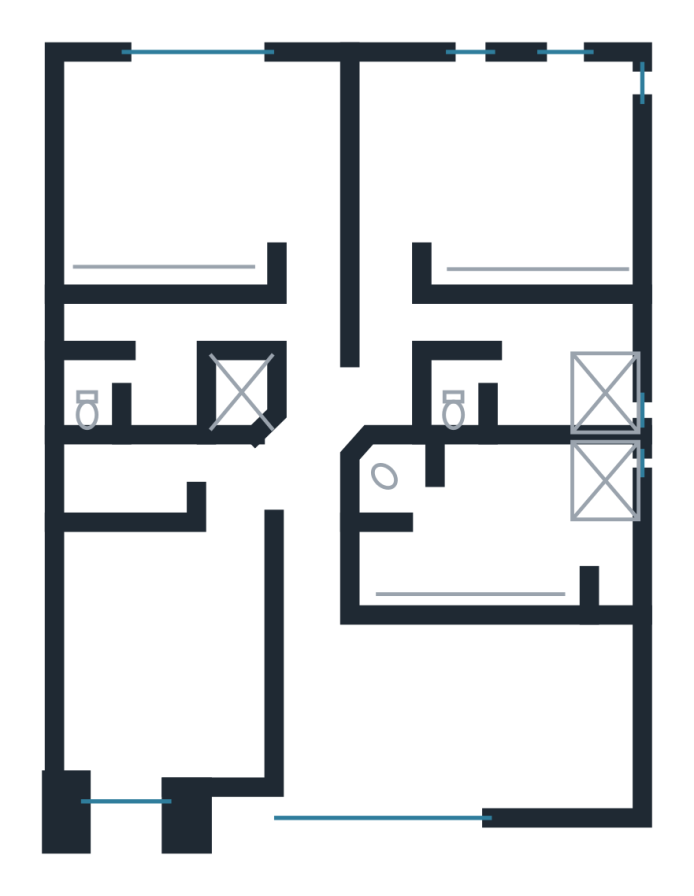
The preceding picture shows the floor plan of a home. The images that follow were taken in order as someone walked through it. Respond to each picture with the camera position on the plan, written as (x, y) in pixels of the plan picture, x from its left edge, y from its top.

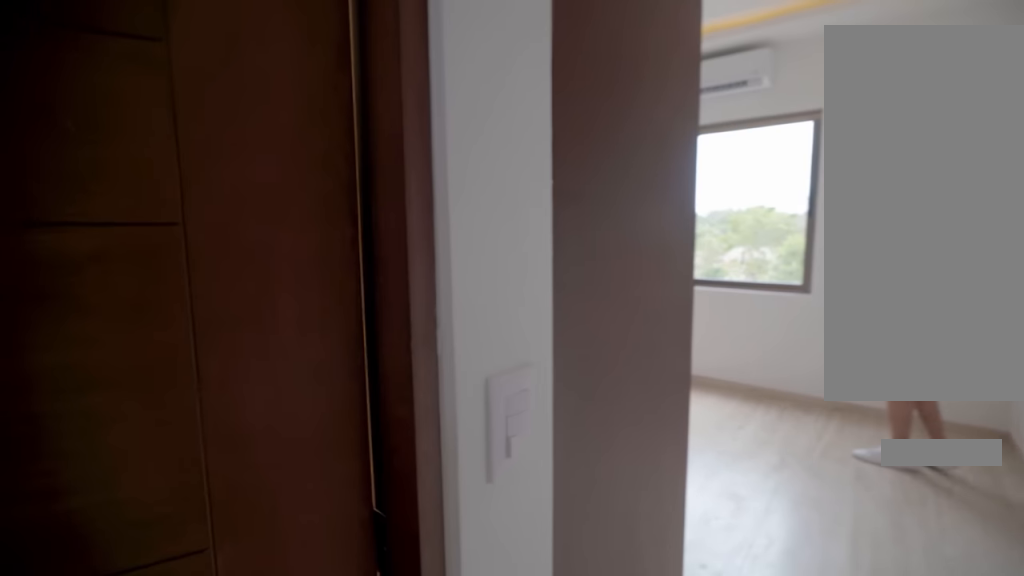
(310, 329)
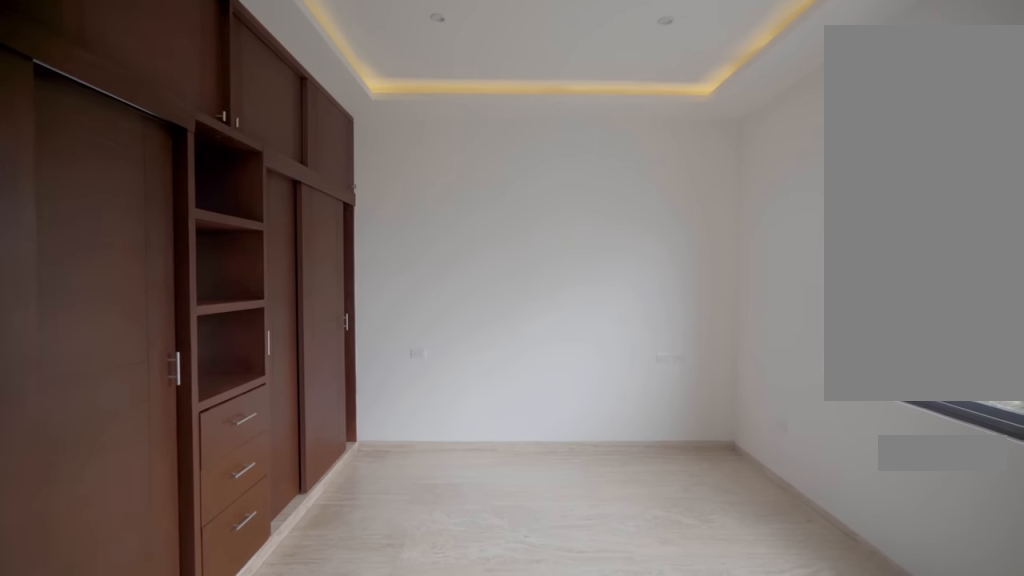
(316, 164)
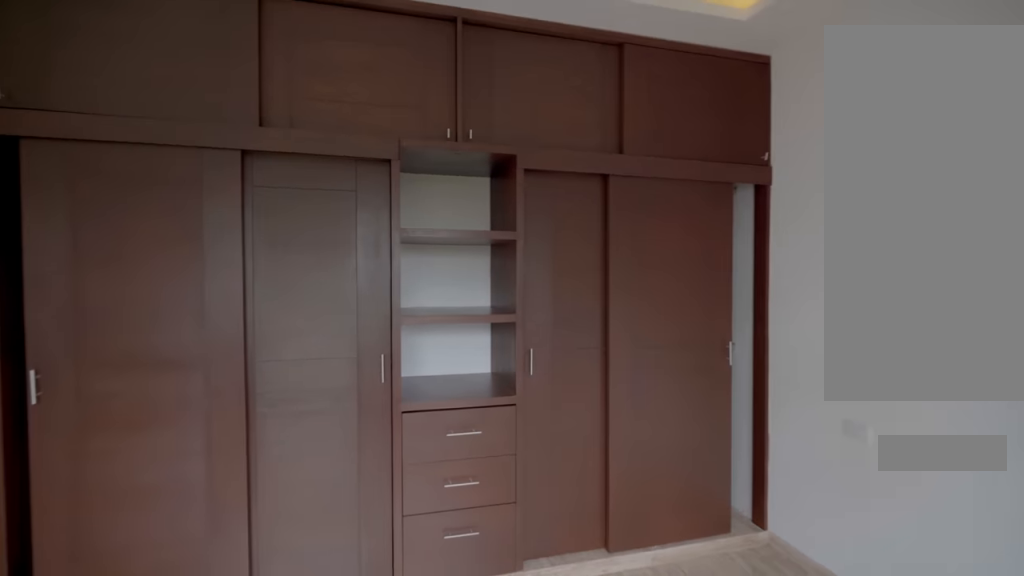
(139, 128)
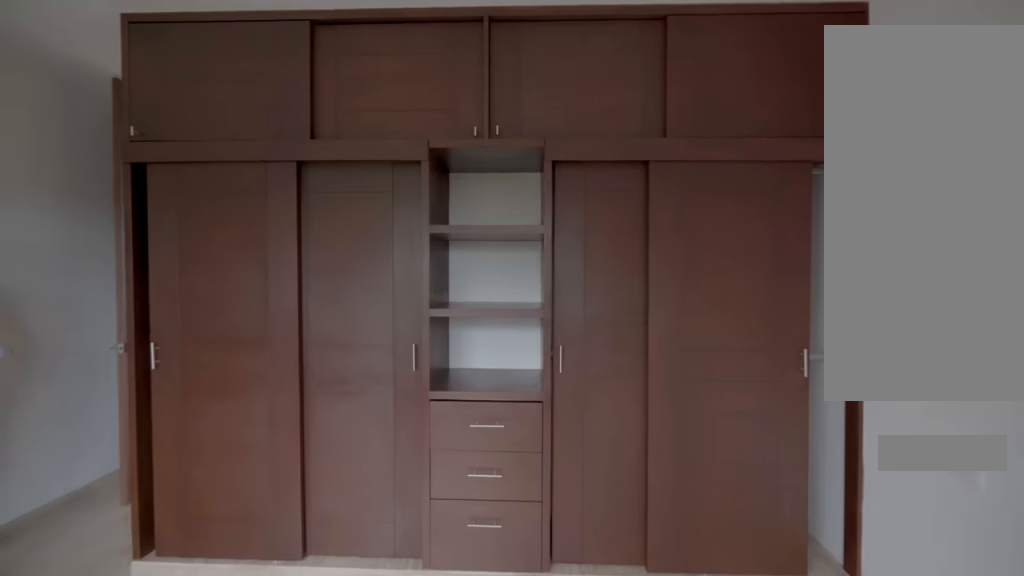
(143, 130)
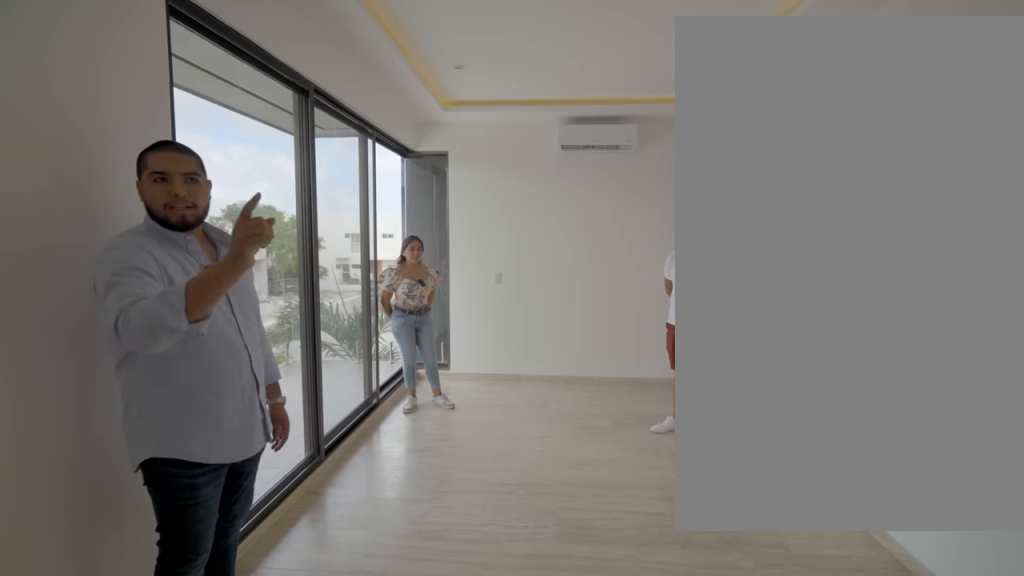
(595, 706)
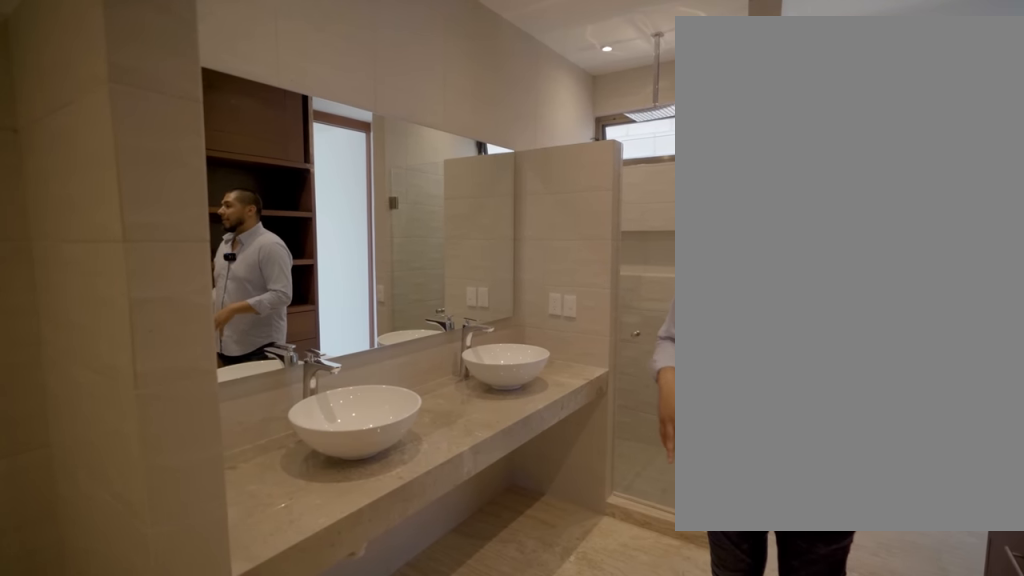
(445, 535)
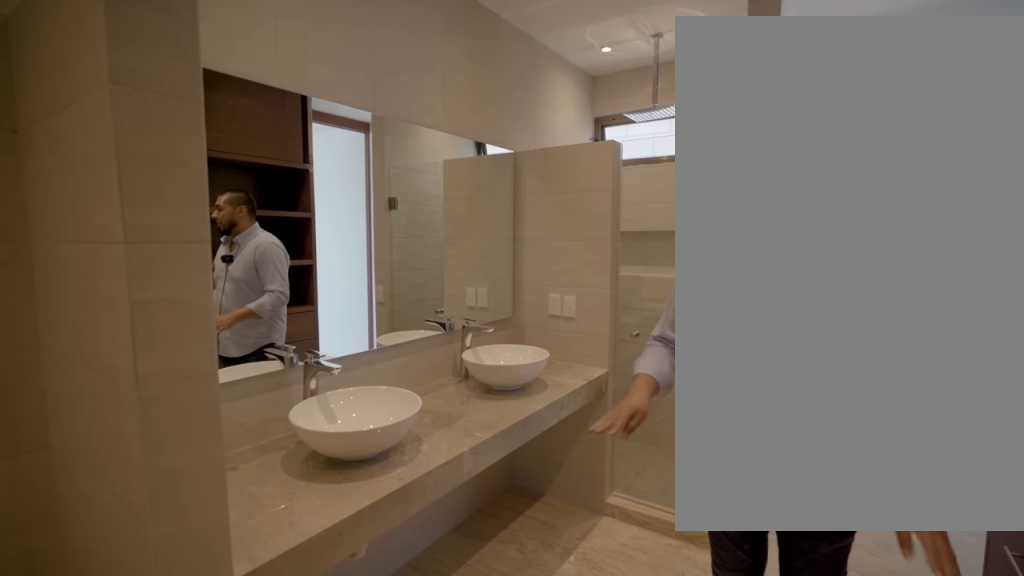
(445, 535)
